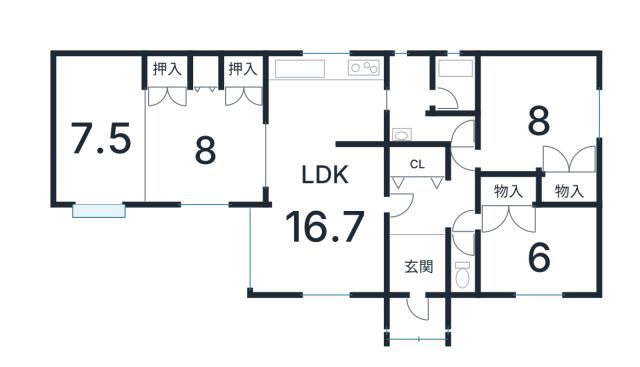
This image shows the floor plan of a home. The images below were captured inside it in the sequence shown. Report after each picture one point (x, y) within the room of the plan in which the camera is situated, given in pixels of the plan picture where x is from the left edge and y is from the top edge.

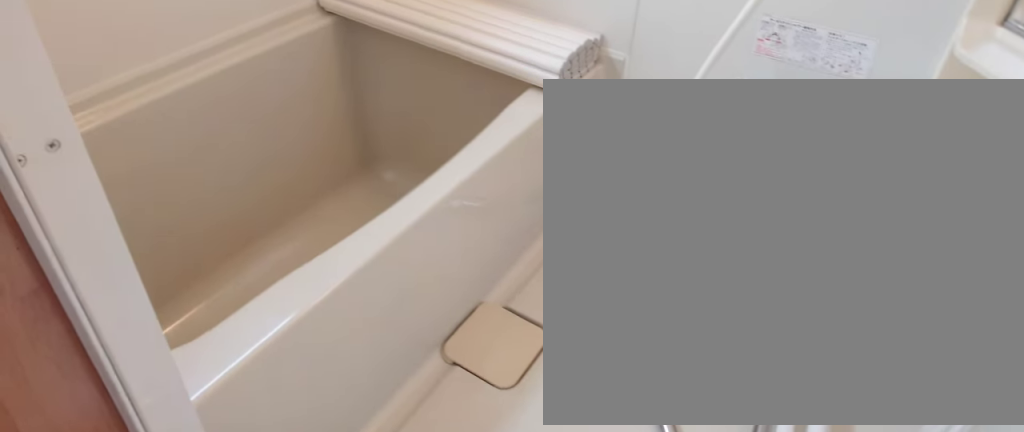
(455, 78)
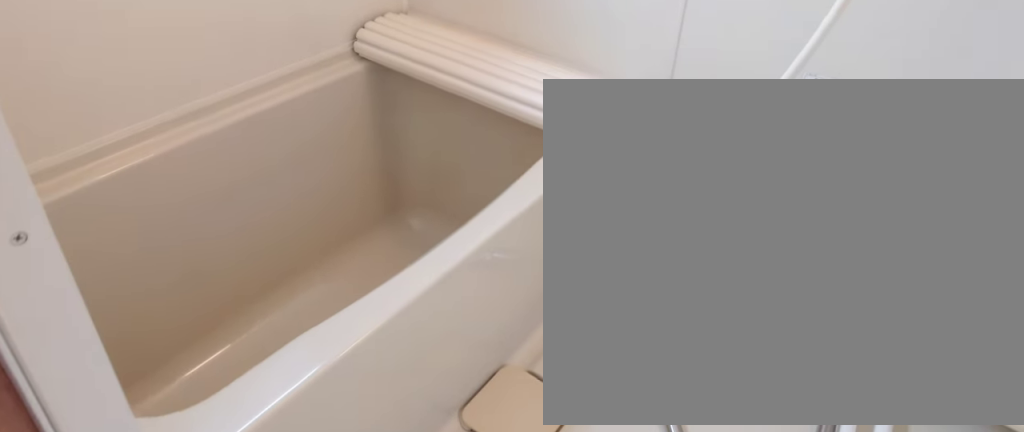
(455, 78)
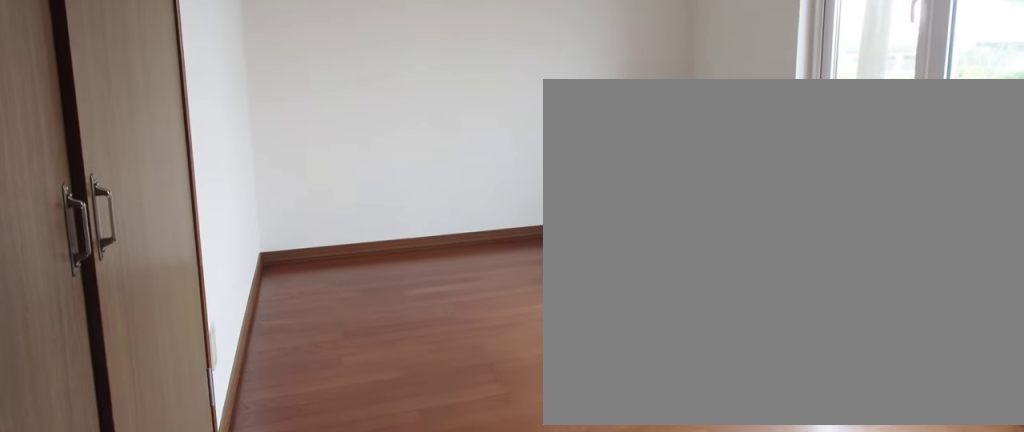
(534, 253)
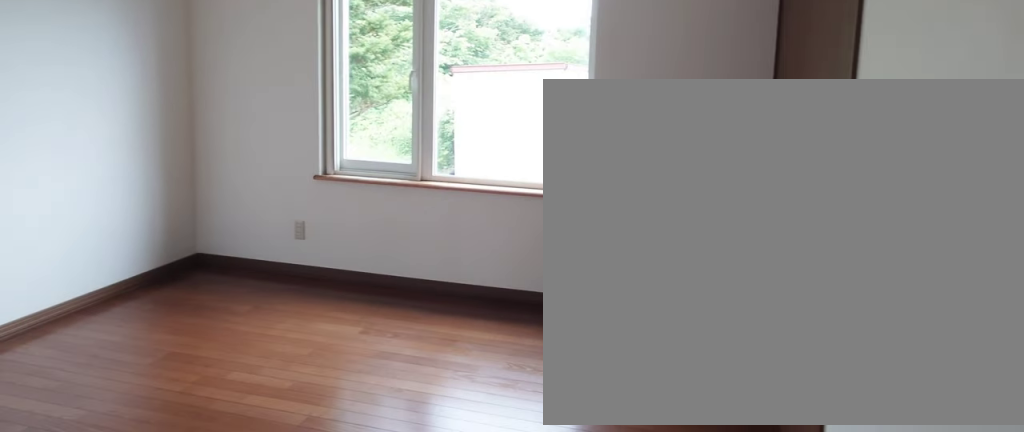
(541, 113)
